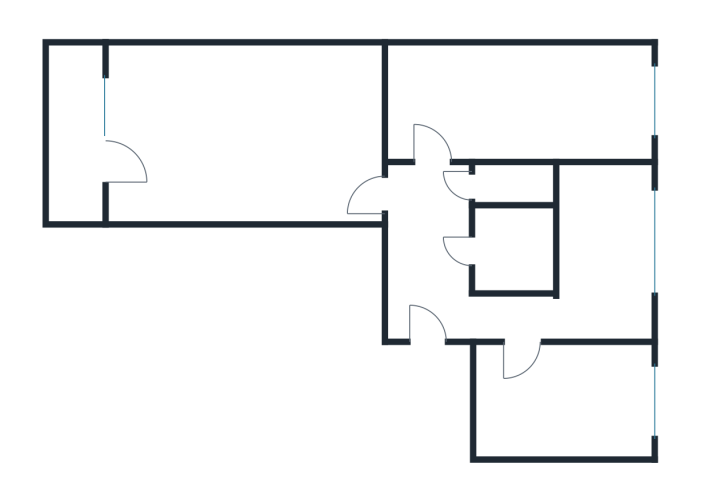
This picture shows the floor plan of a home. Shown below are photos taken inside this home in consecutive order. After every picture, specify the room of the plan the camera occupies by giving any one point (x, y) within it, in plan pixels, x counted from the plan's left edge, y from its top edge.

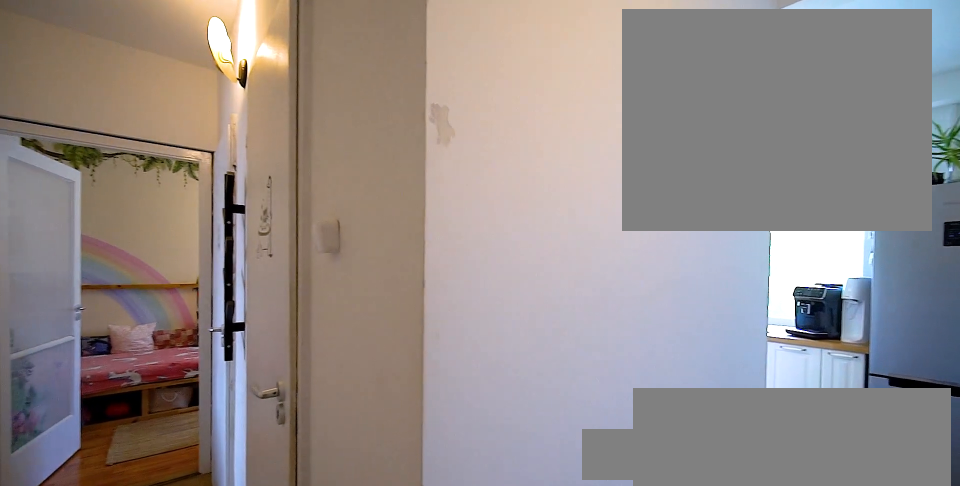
(421, 299)
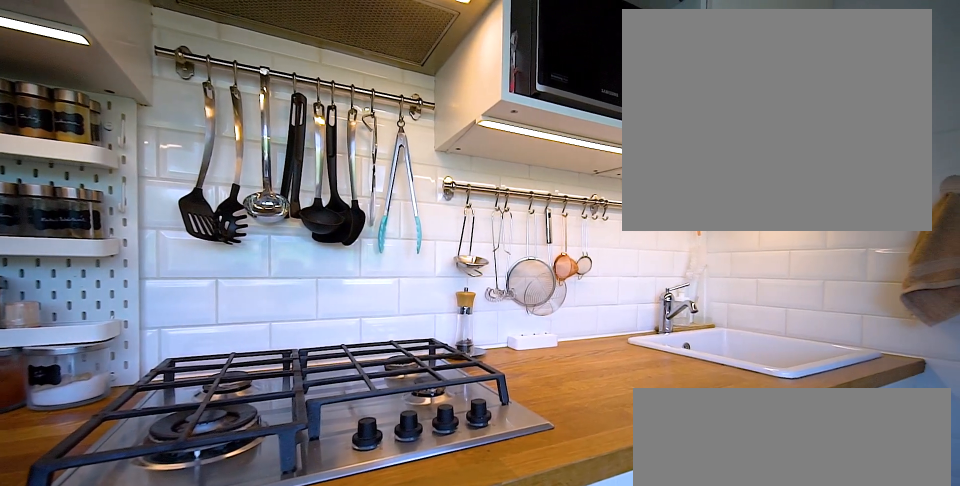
(607, 254)
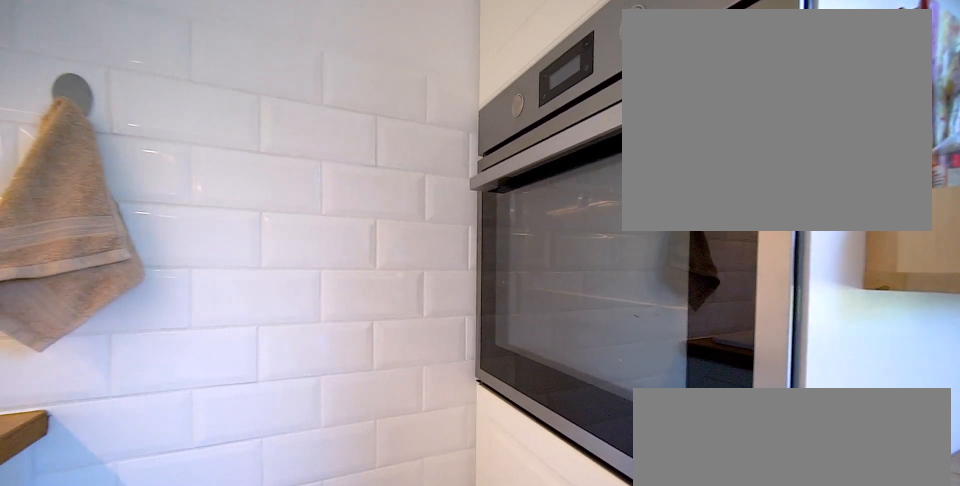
(608, 254)
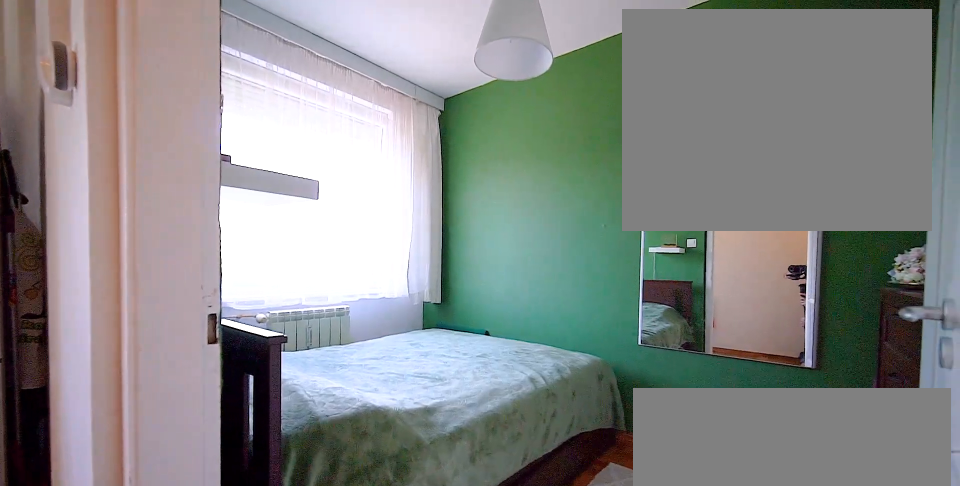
(565, 403)
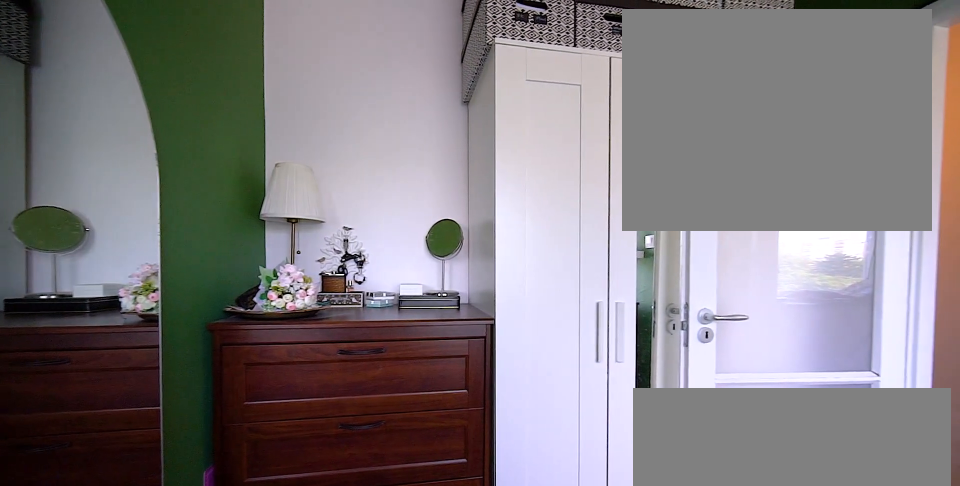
(565, 403)
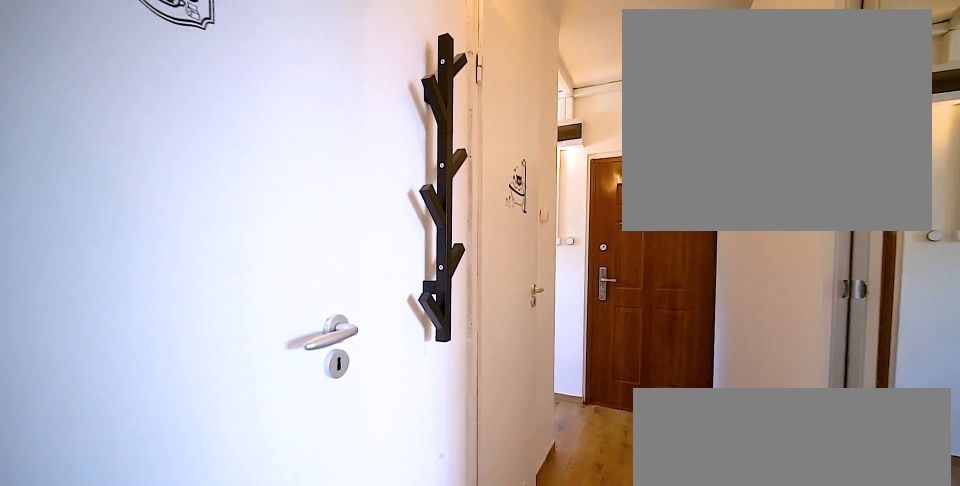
(421, 210)
